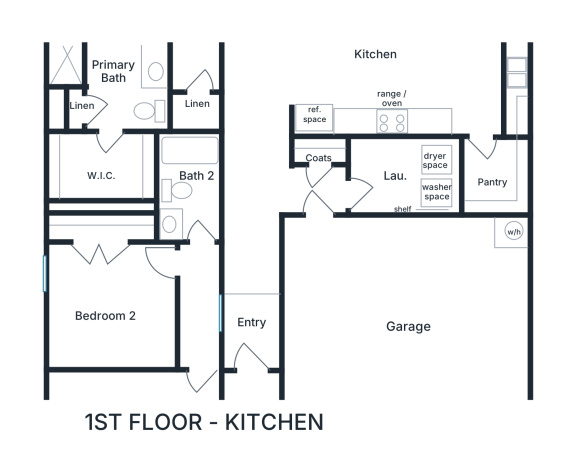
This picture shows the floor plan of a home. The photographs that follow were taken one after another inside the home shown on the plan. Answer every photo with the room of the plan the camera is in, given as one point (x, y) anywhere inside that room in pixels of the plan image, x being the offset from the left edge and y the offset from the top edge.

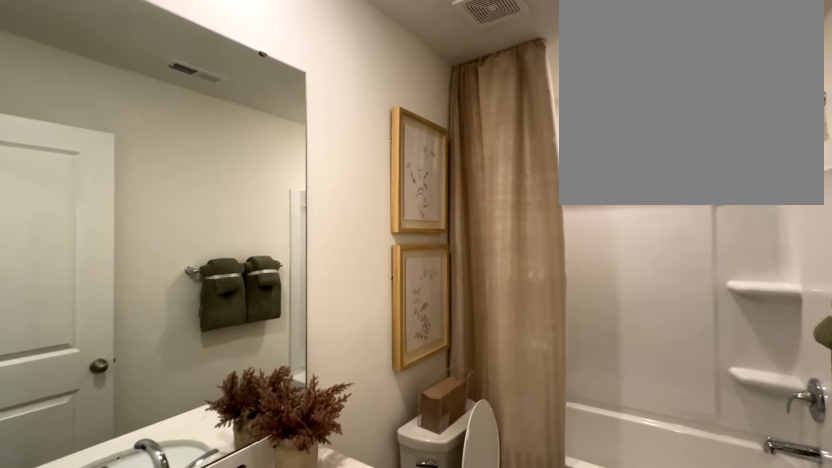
(190, 185)
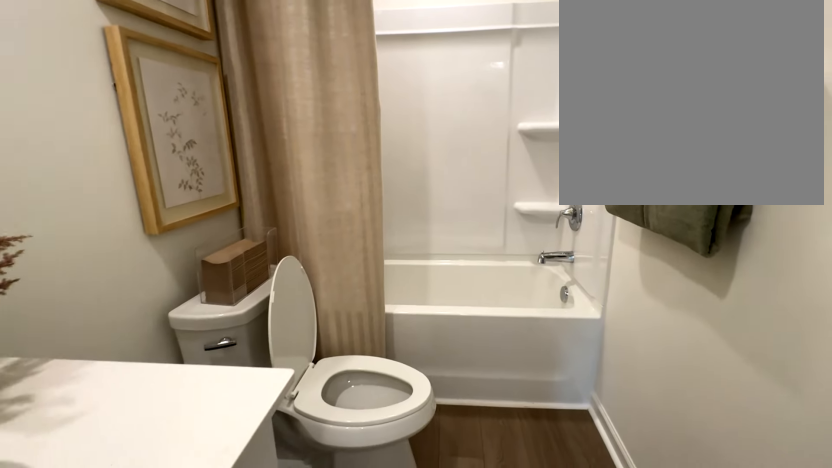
(190, 185)
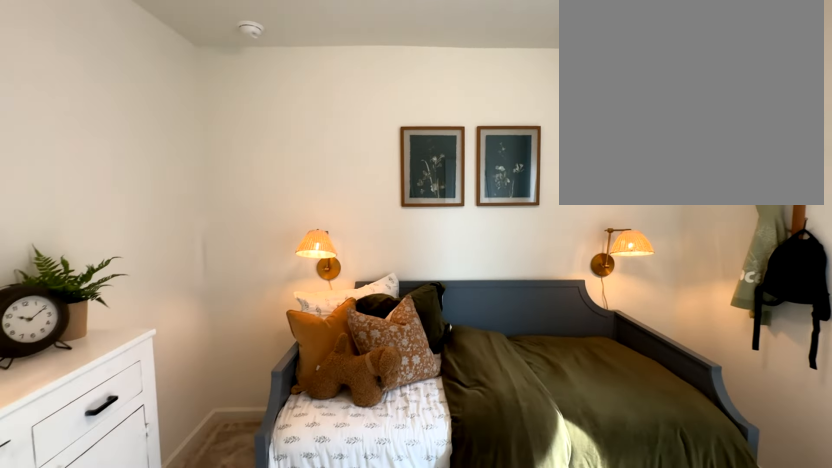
(111, 304)
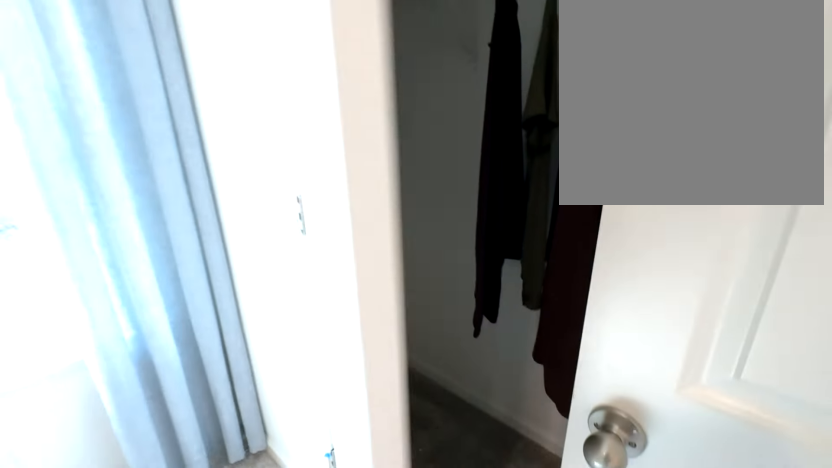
(111, 304)
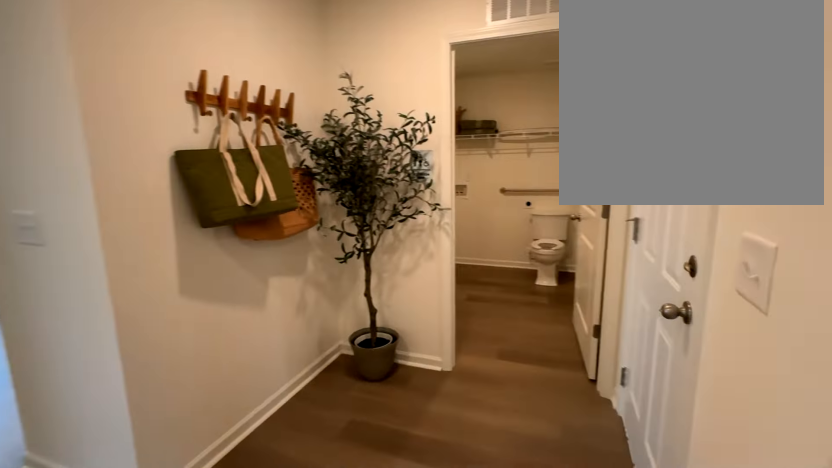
(285, 176)
